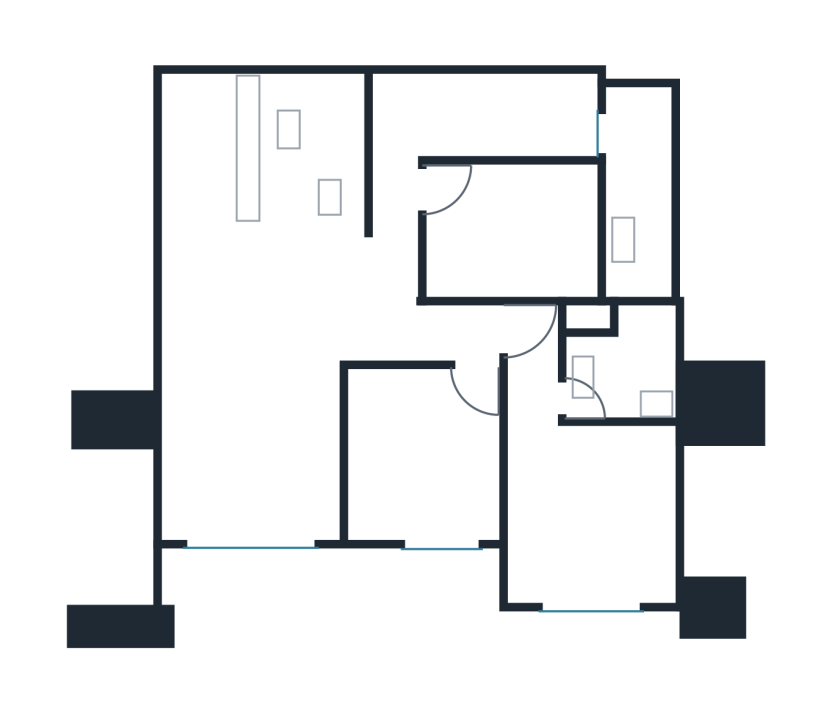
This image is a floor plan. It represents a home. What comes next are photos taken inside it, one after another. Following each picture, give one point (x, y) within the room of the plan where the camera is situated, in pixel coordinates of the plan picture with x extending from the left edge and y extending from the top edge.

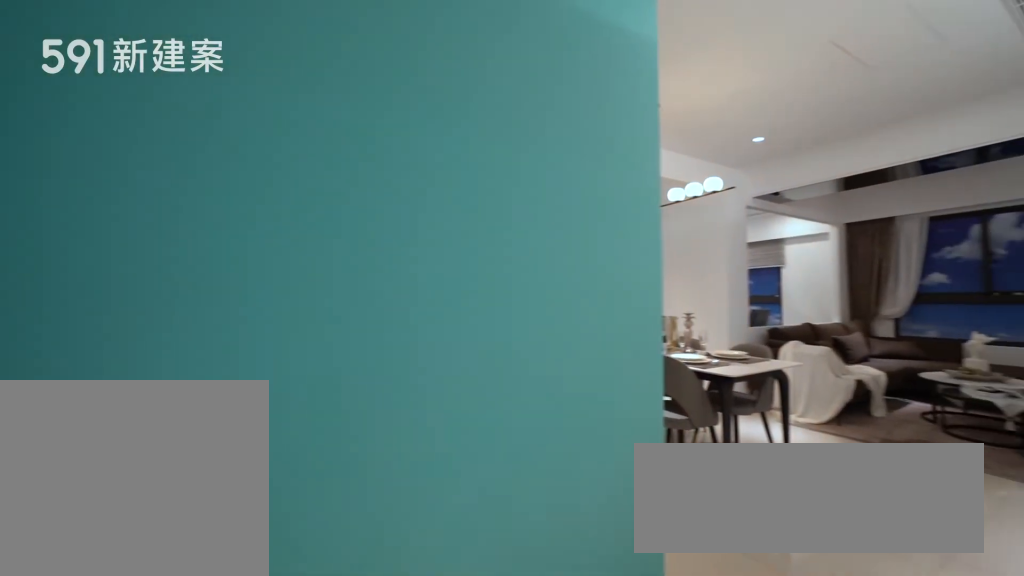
(207, 153)
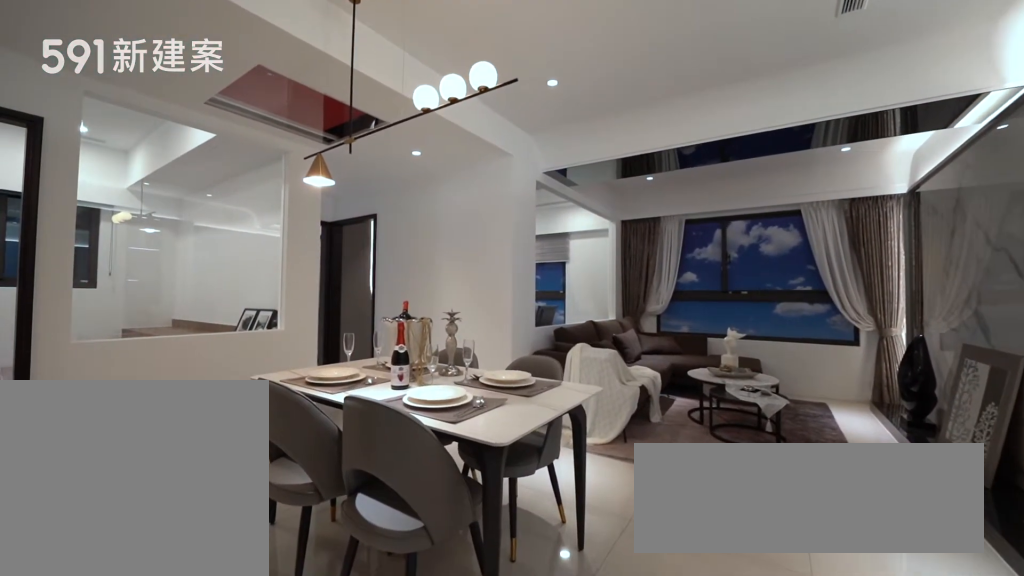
(270, 298)
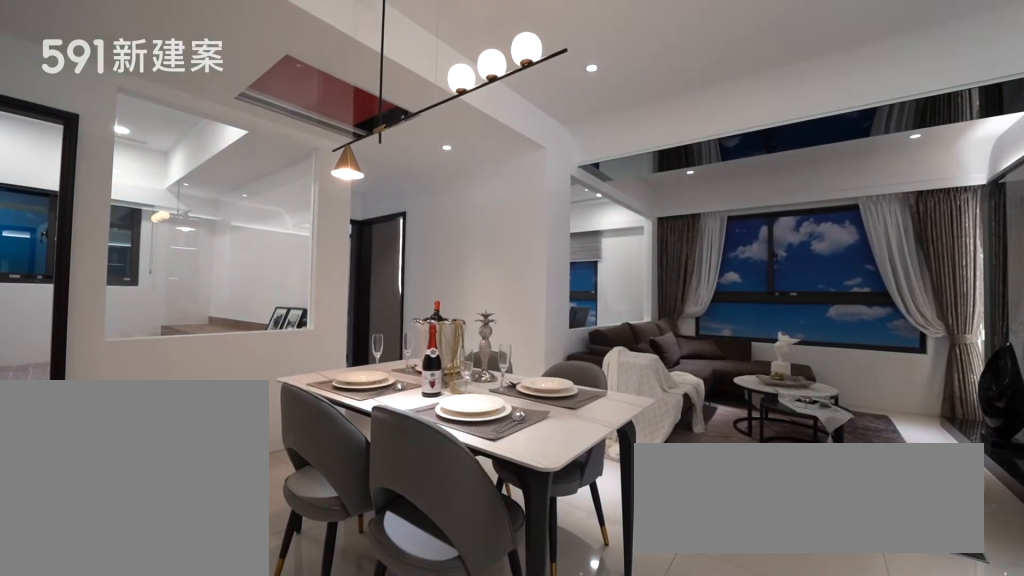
(270, 298)
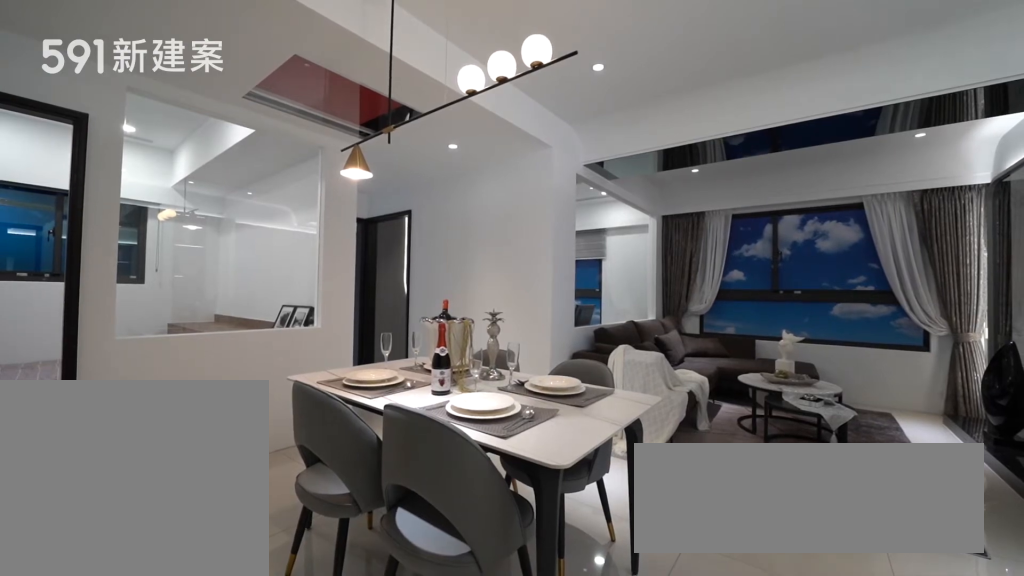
(270, 298)
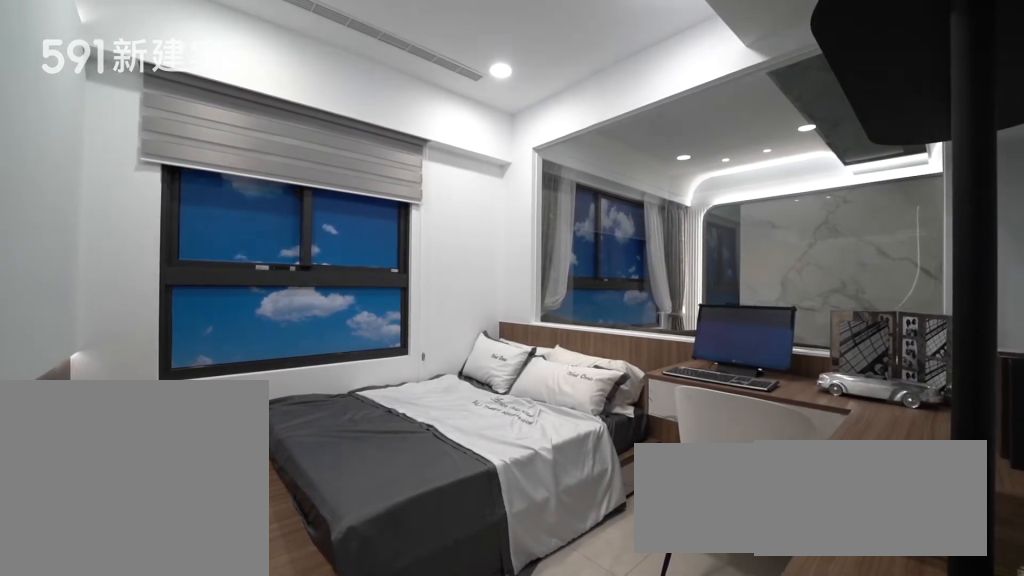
(423, 453)
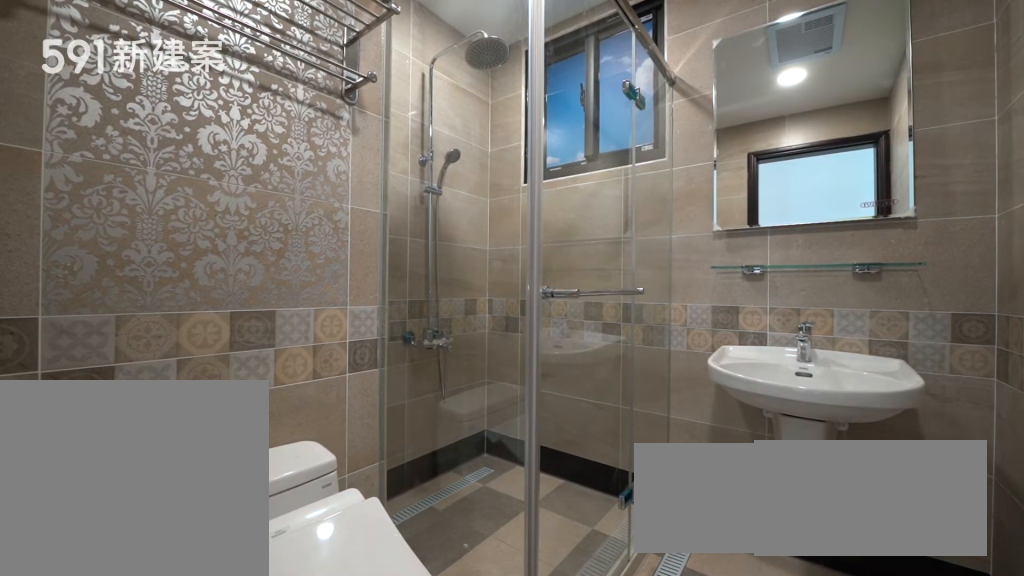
(624, 361)
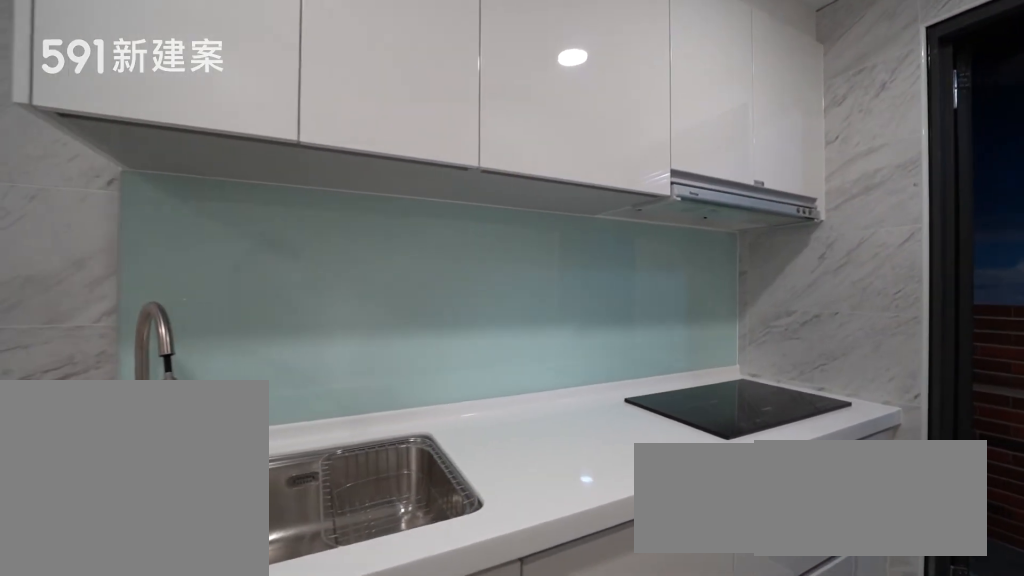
(492, 113)
